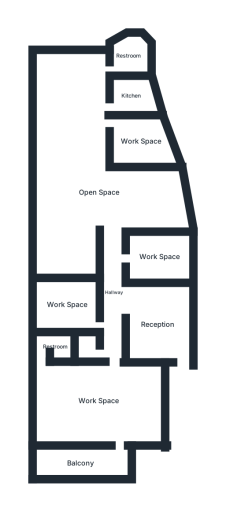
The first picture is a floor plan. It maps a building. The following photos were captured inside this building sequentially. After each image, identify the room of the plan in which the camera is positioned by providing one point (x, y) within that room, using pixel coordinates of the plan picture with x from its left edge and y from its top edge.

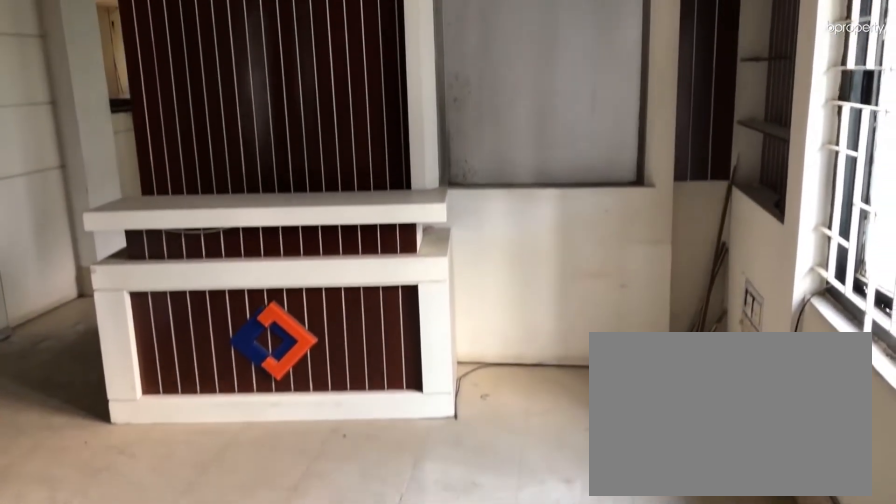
(157, 323)
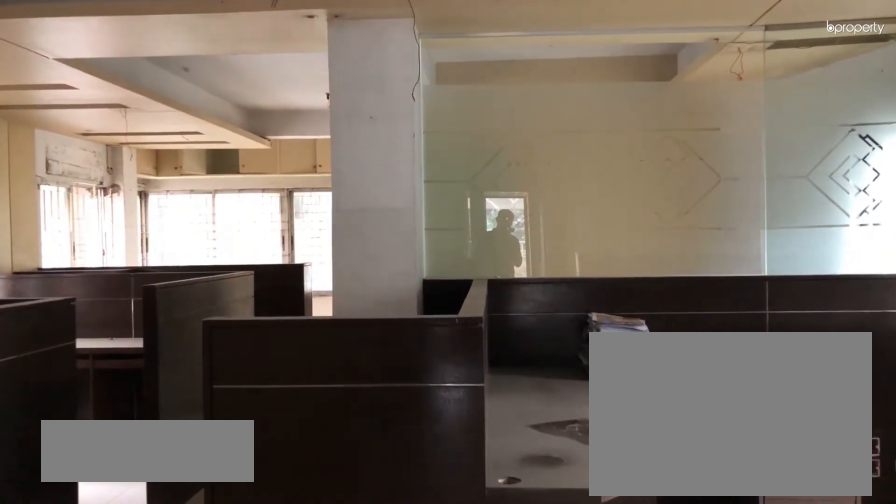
(98, 193)
